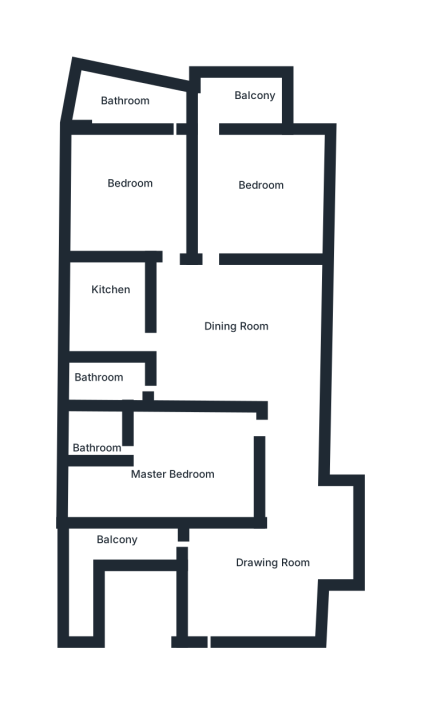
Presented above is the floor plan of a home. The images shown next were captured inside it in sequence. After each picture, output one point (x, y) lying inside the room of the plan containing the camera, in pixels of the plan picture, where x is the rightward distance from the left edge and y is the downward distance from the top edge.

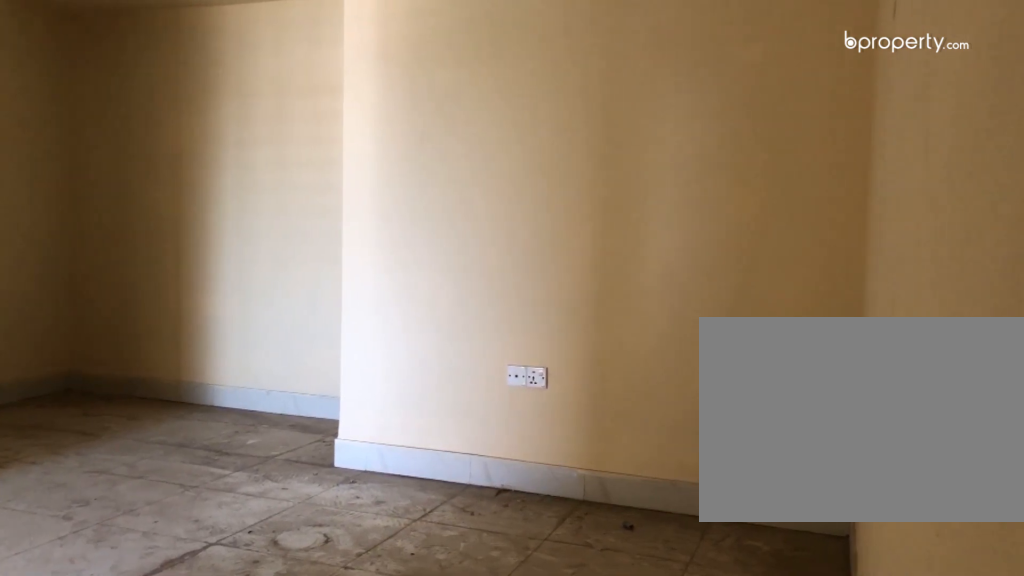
(263, 580)
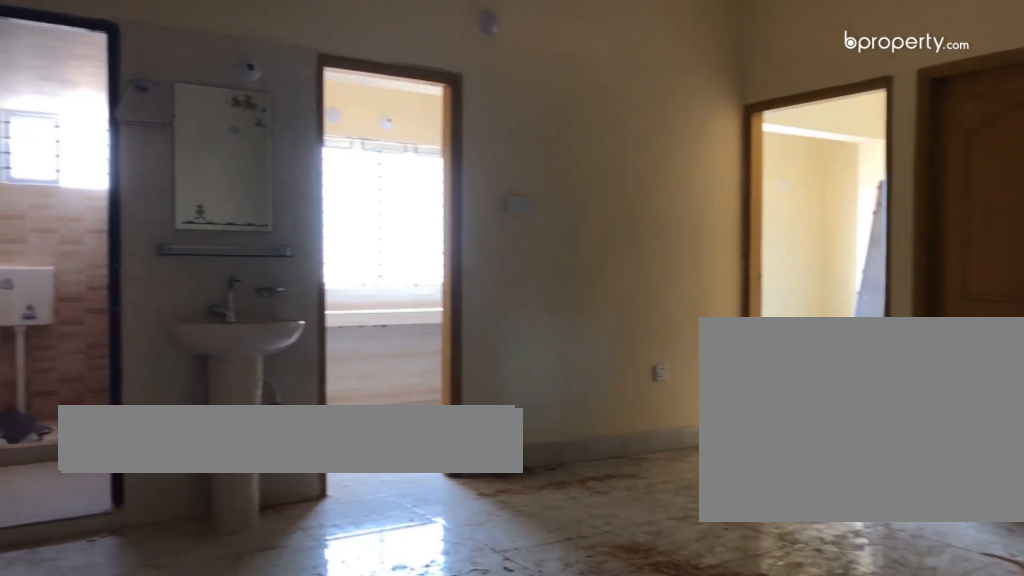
(252, 333)
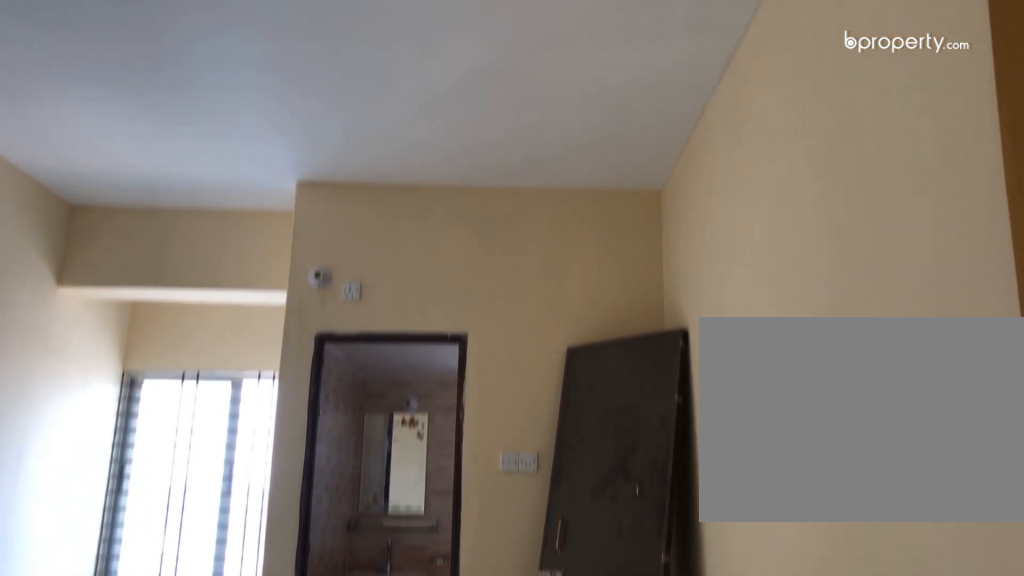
(172, 454)
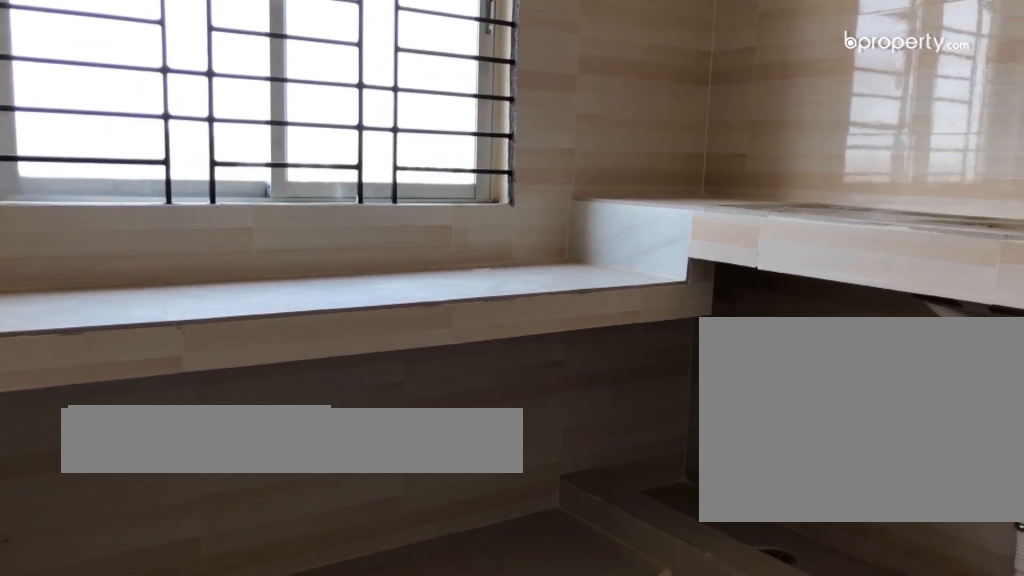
(115, 309)
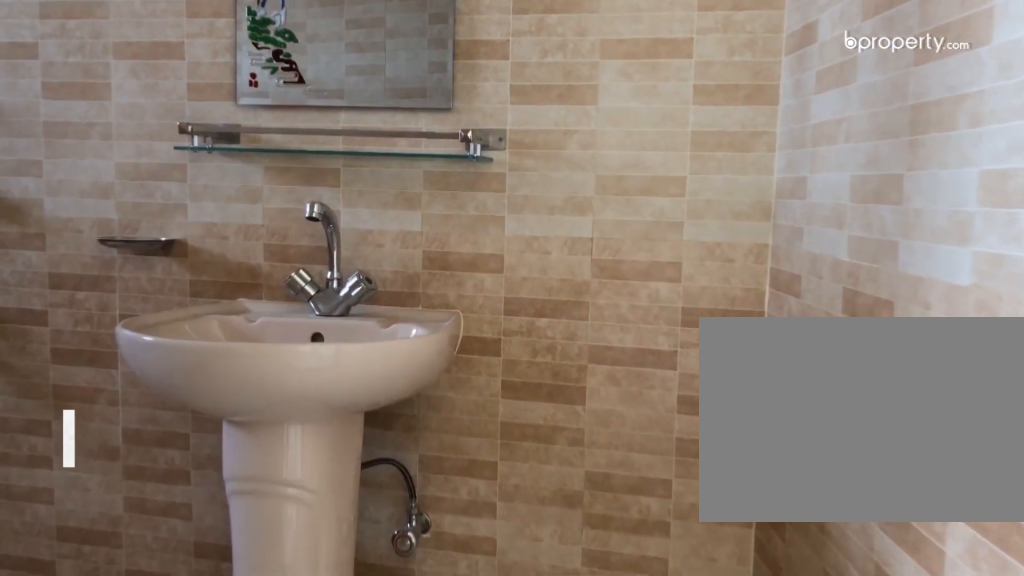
(135, 106)
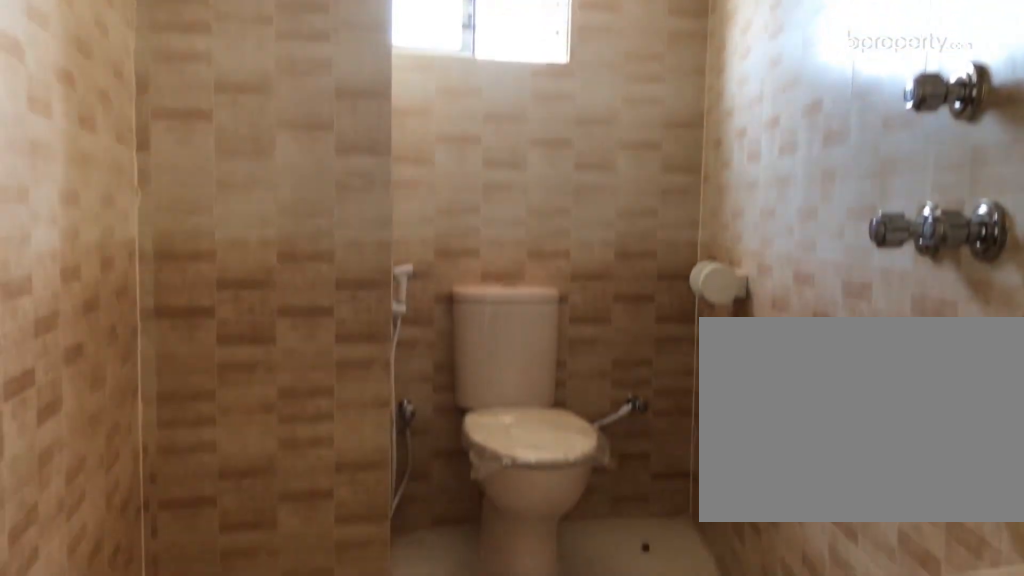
(142, 108)
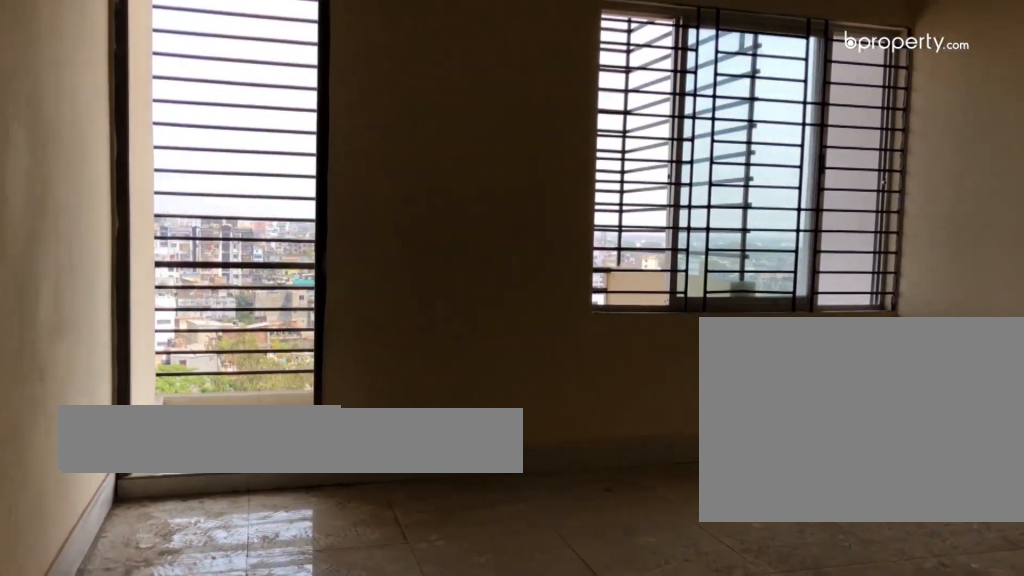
(250, 205)
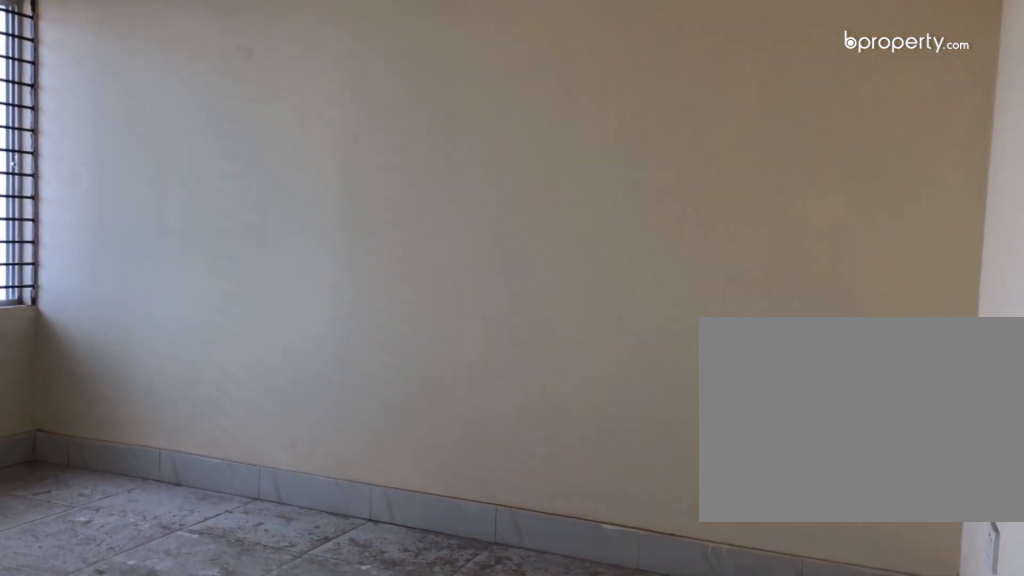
(250, 205)
